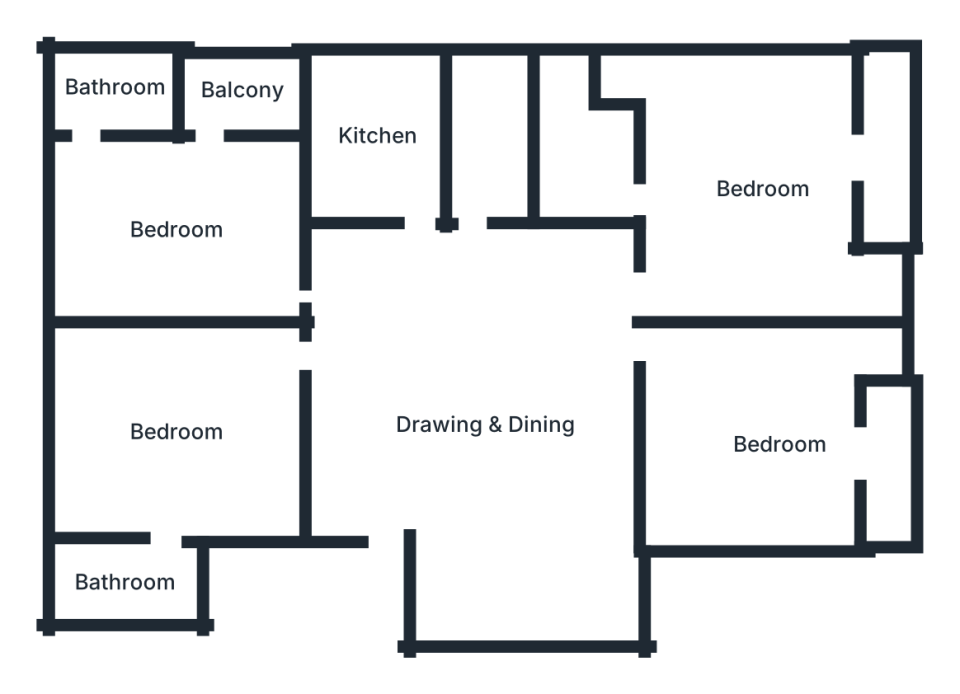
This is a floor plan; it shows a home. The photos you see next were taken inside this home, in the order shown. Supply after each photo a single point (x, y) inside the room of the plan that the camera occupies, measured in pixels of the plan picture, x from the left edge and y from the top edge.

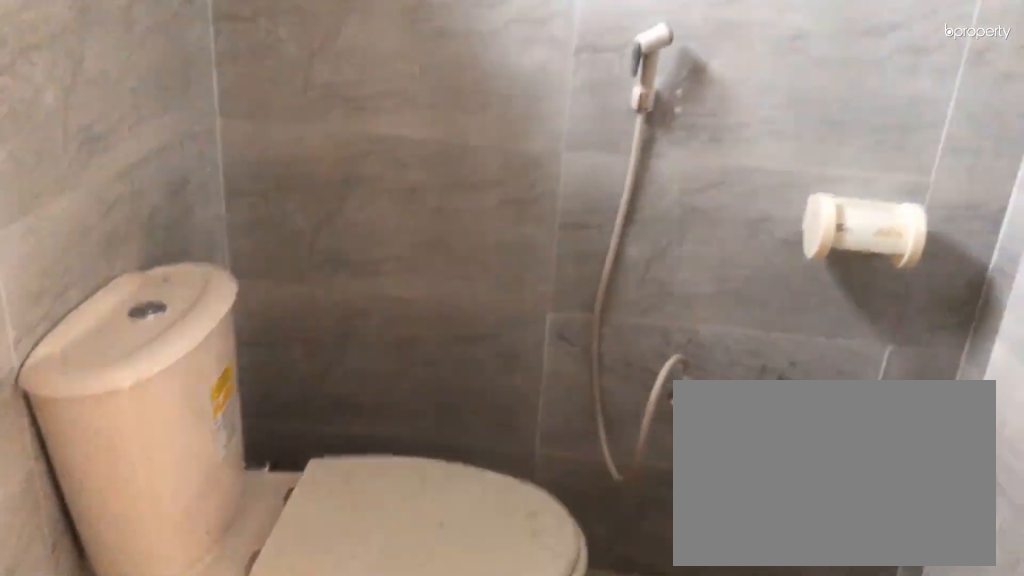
(117, 93)
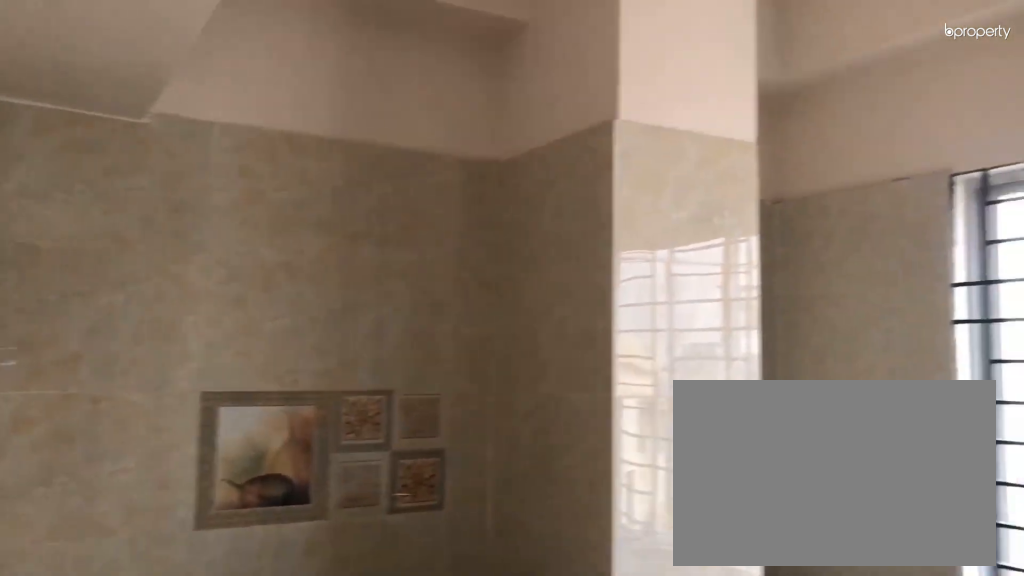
(381, 140)
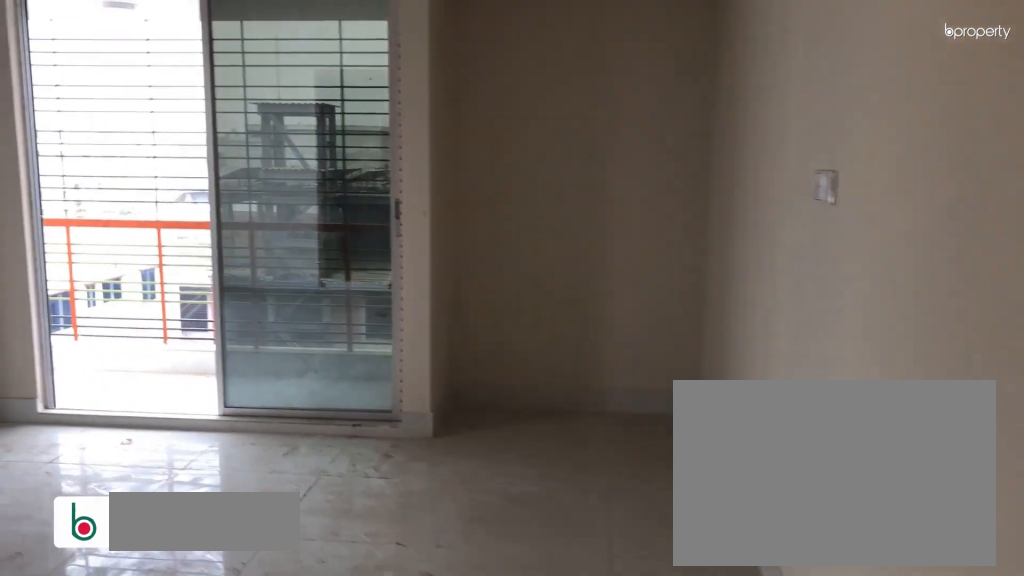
(767, 189)
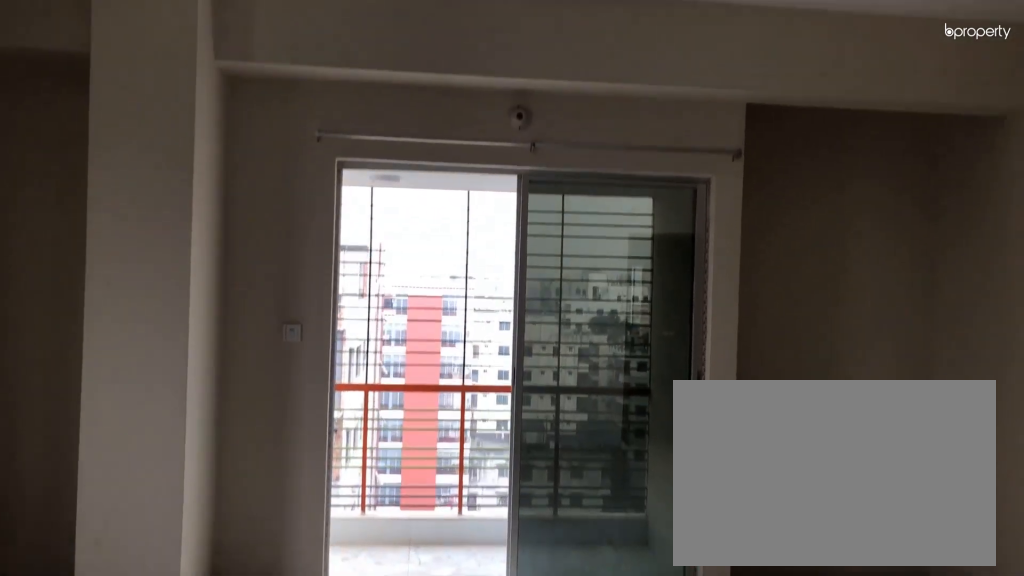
(773, 189)
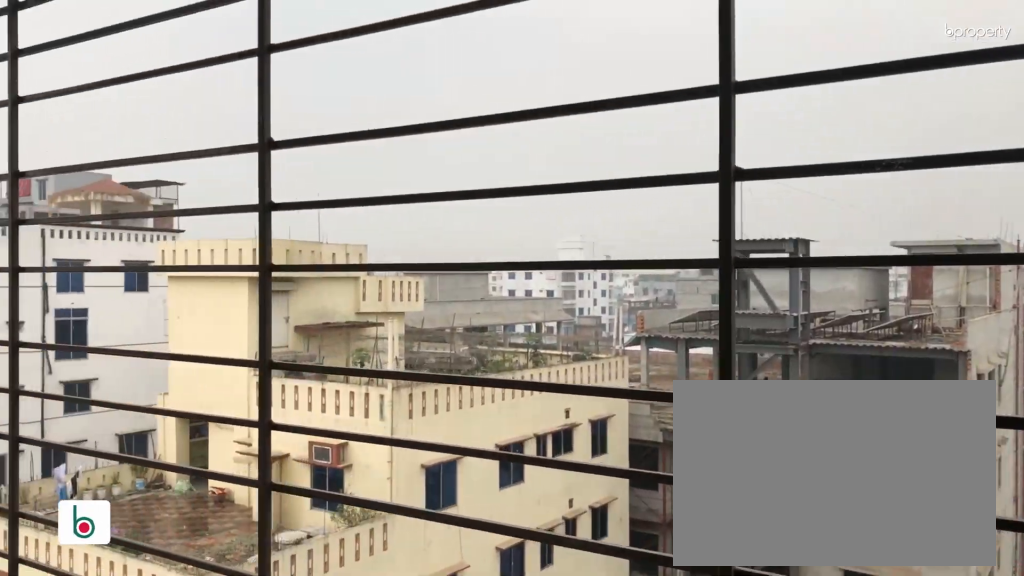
(888, 159)
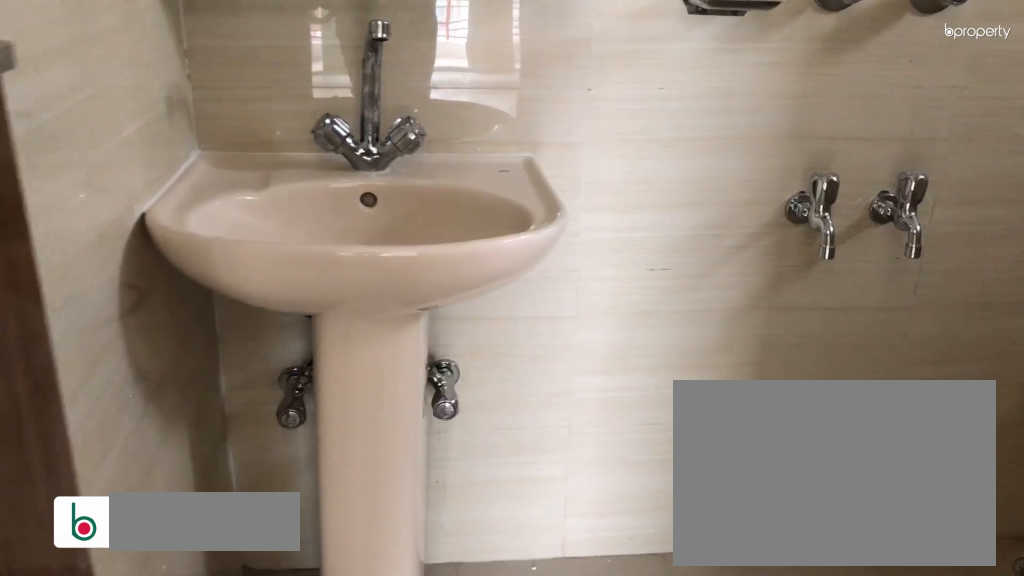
(576, 154)
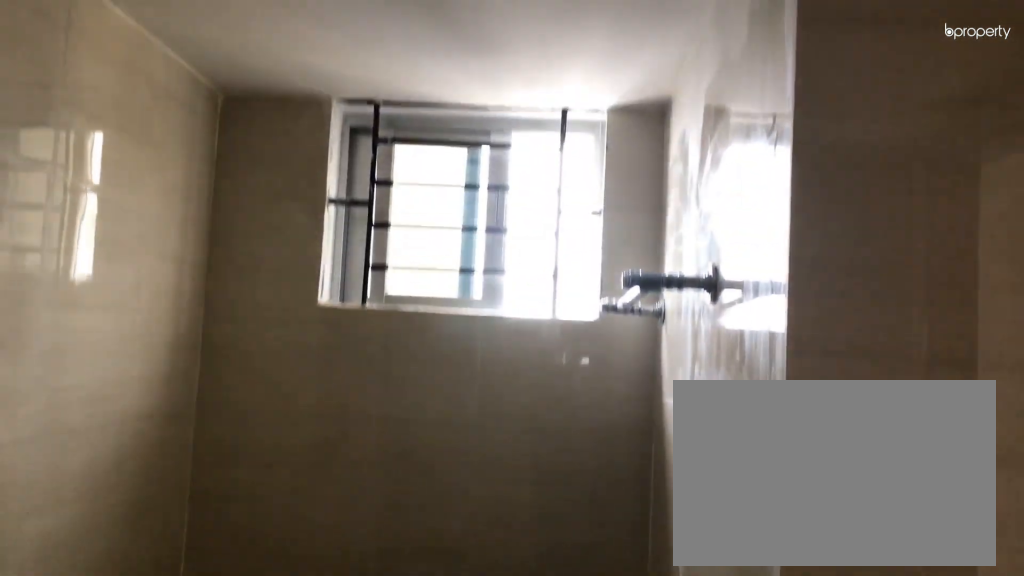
(576, 154)
